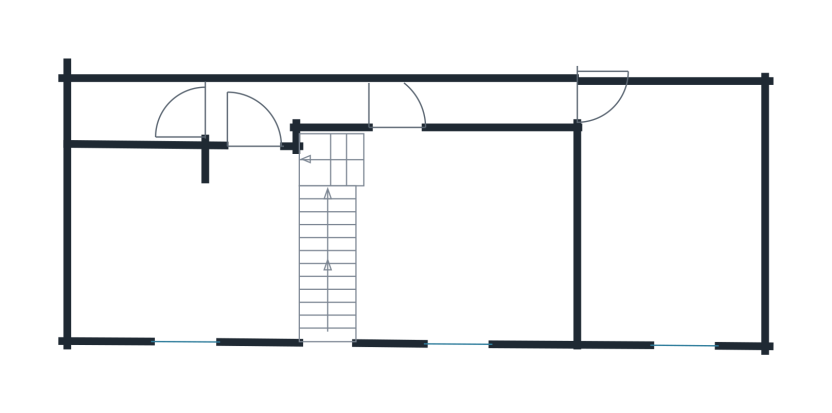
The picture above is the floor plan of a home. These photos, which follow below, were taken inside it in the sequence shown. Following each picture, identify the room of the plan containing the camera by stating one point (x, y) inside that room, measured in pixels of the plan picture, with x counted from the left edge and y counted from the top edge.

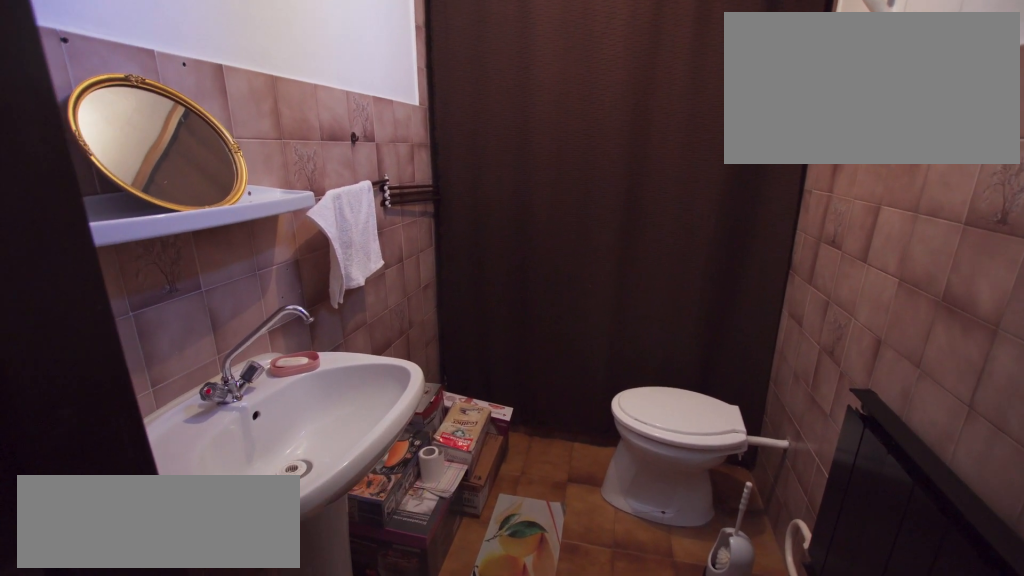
(144, 115)
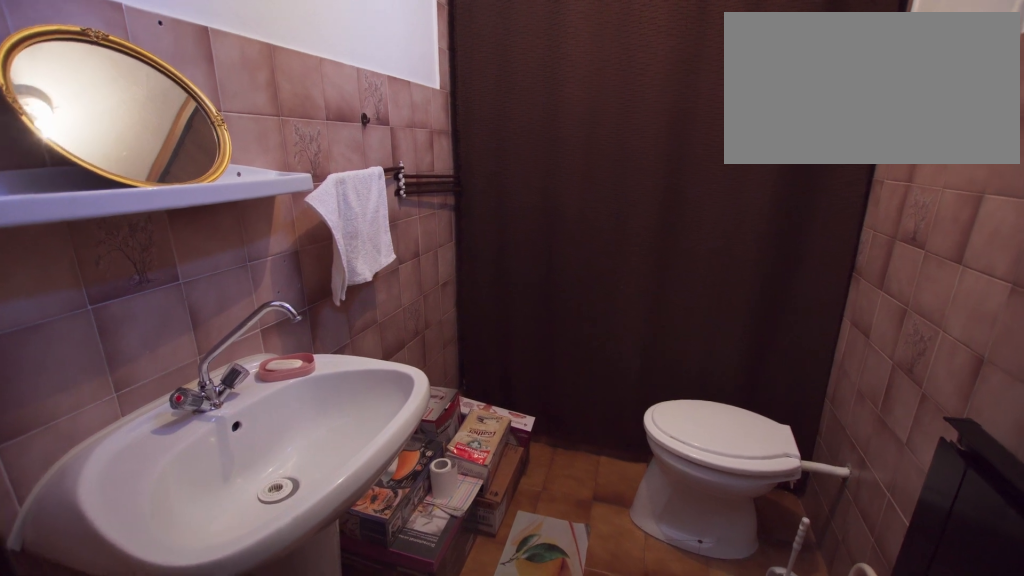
(144, 115)
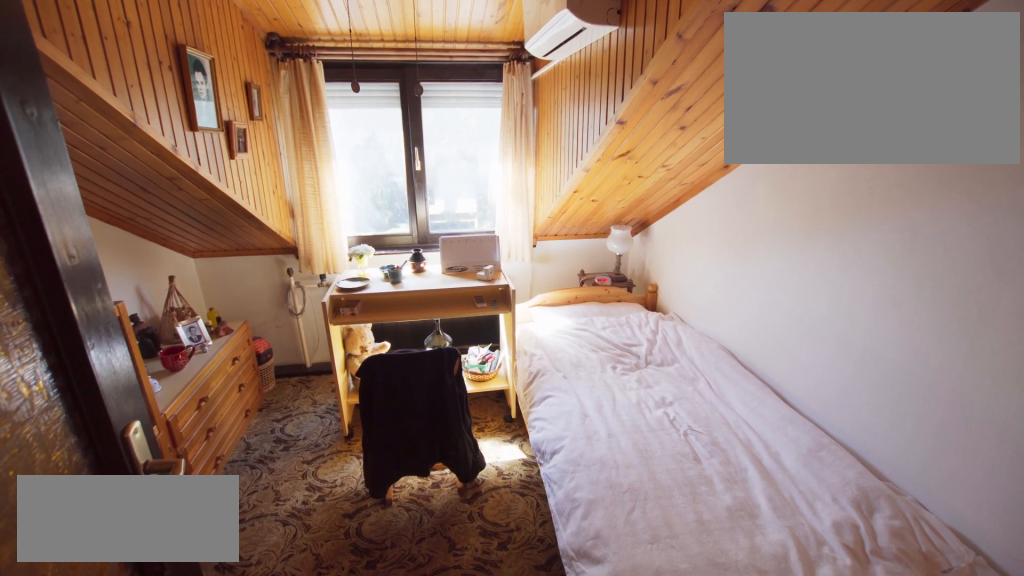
(461, 239)
